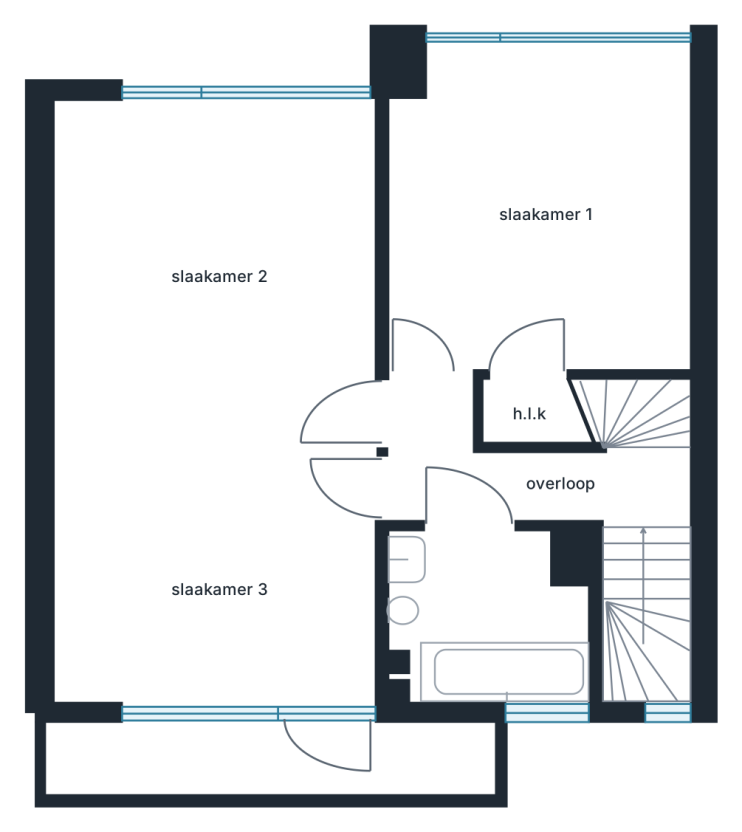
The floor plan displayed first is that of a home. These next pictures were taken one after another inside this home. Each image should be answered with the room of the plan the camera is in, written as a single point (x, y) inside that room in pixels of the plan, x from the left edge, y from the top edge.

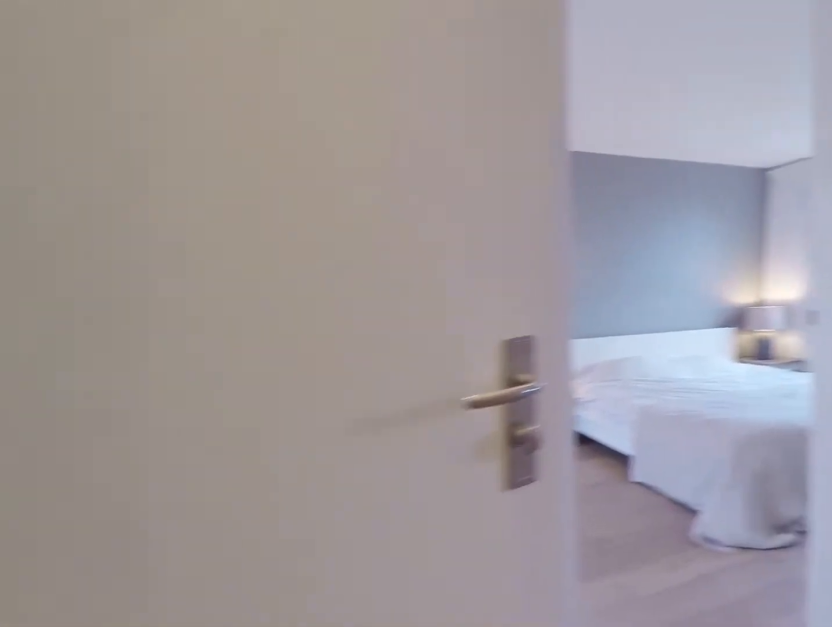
(516, 472)
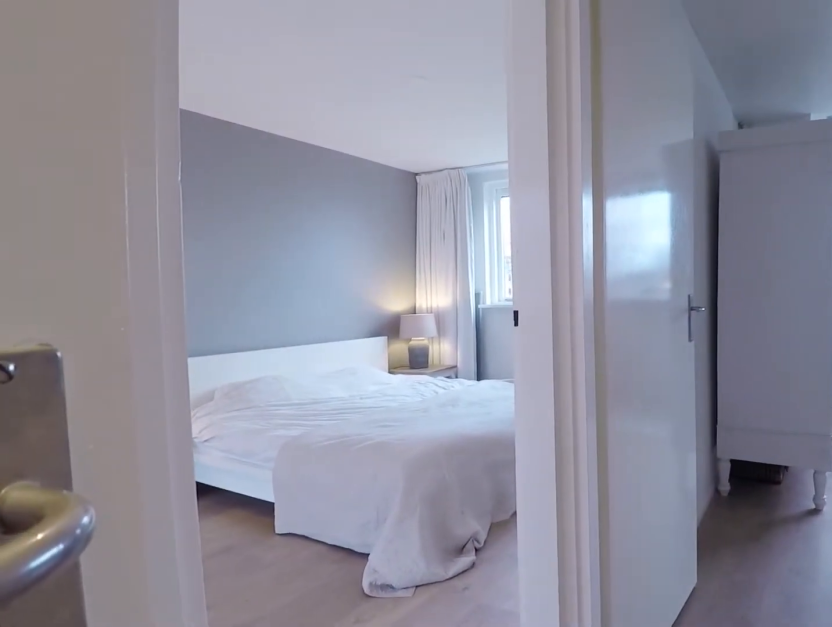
(516, 472)
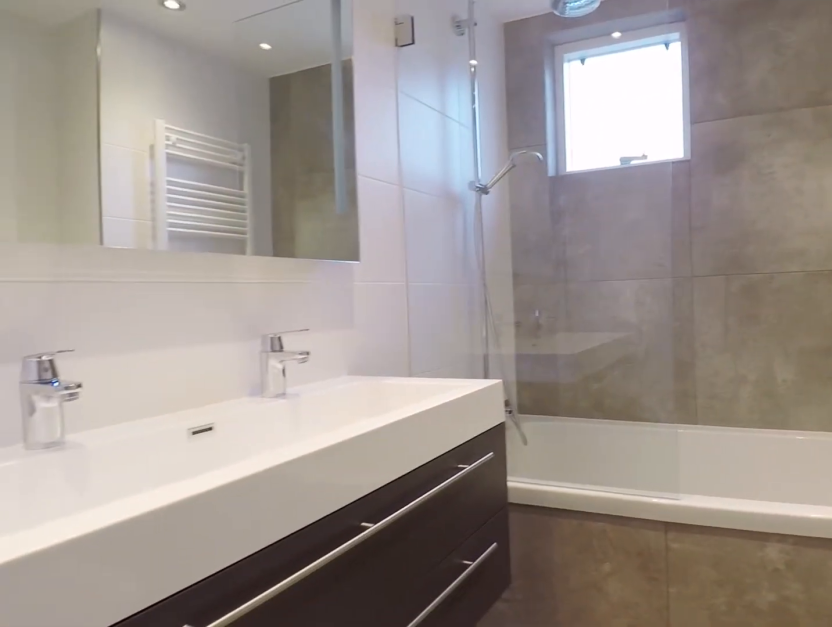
(484, 621)
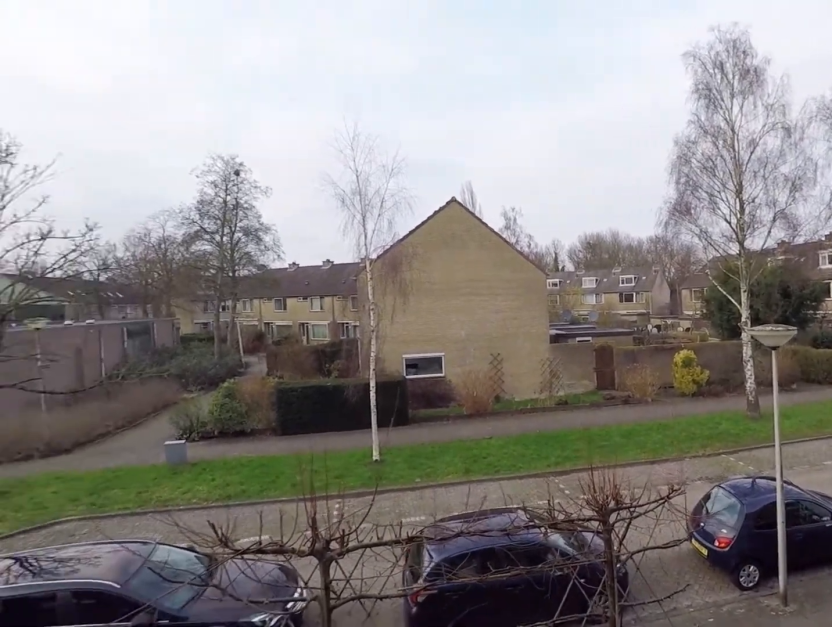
(274, 761)
